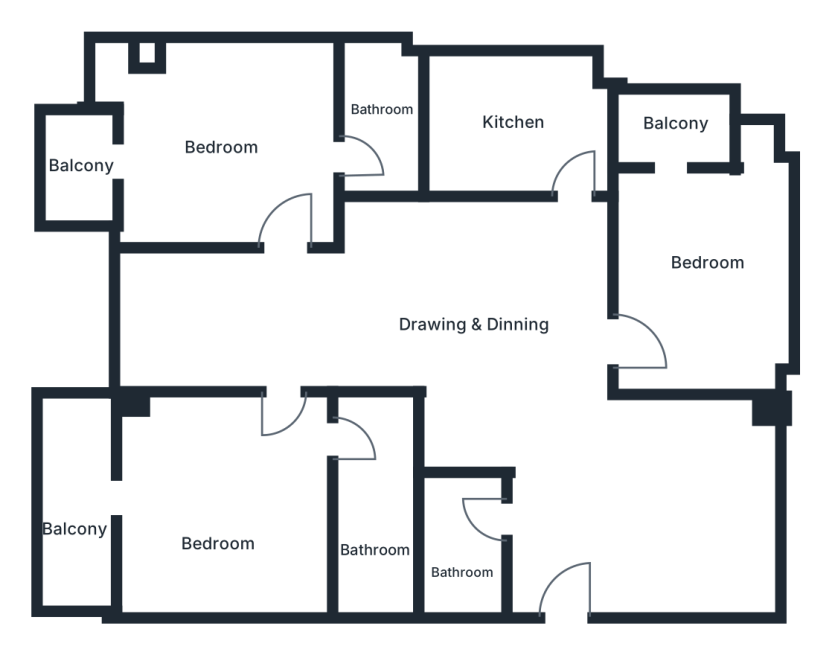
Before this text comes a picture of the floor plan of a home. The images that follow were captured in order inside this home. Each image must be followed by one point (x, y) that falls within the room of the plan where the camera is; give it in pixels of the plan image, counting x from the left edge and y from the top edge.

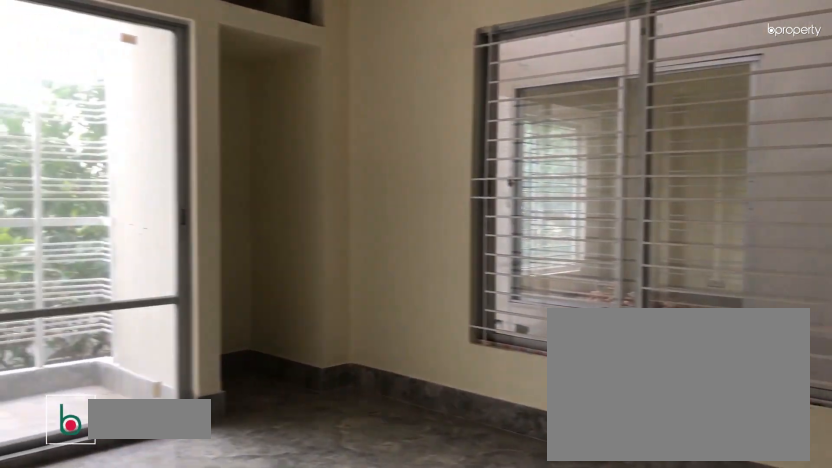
(697, 258)
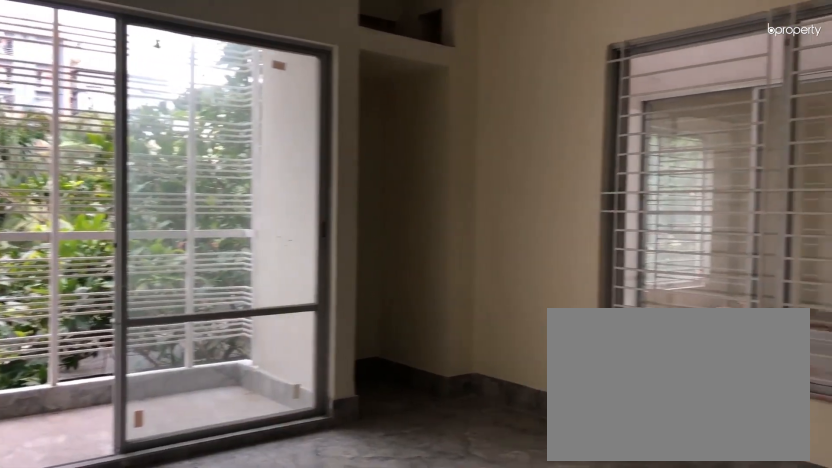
(697, 258)
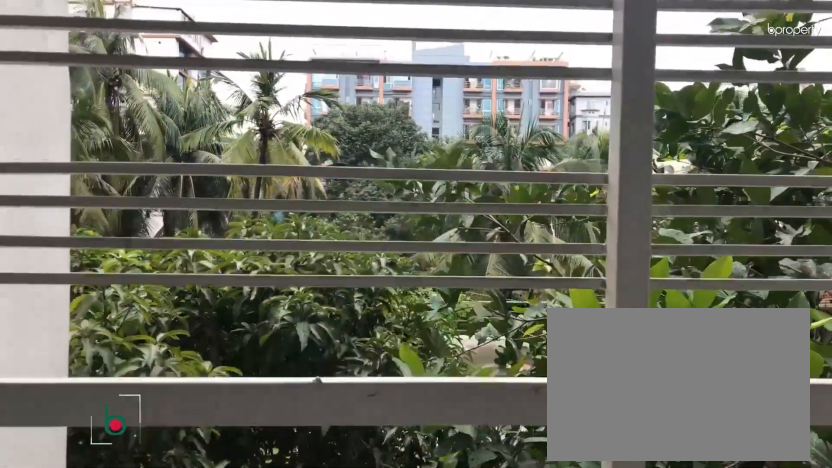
(674, 130)
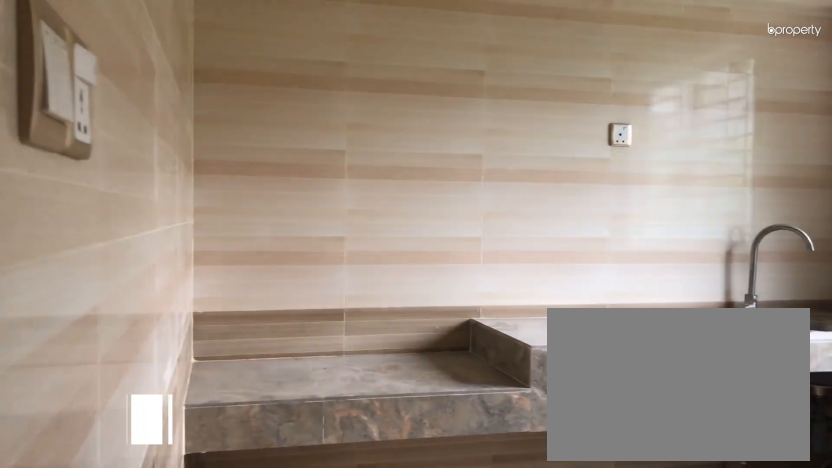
(512, 116)
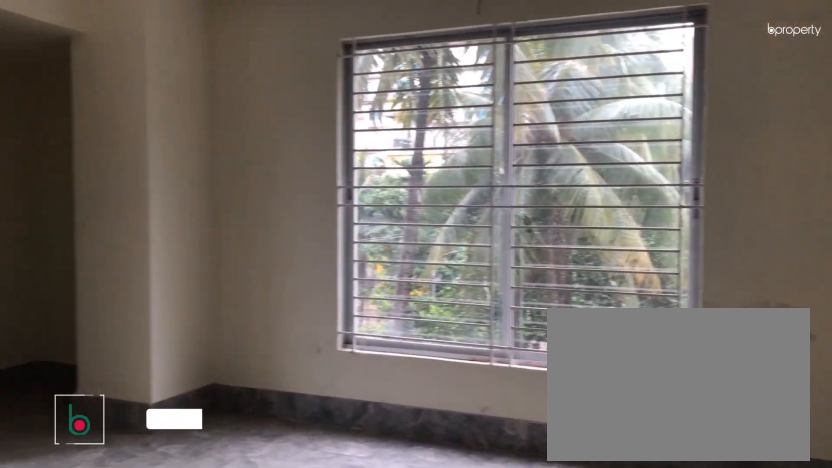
(222, 151)
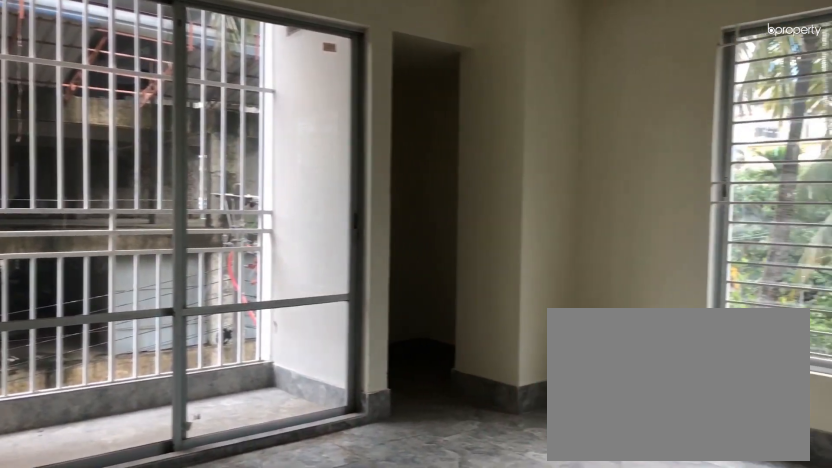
(222, 151)
